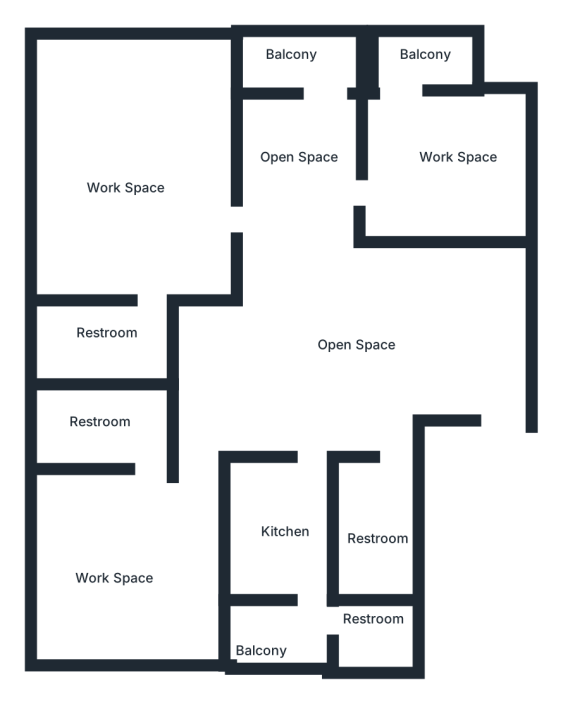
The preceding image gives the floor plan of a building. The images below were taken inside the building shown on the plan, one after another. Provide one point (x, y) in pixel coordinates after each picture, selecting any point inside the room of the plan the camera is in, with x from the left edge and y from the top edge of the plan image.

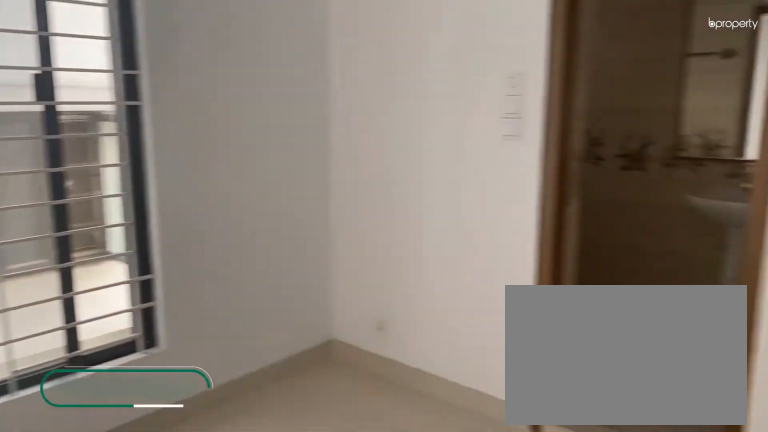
(132, 549)
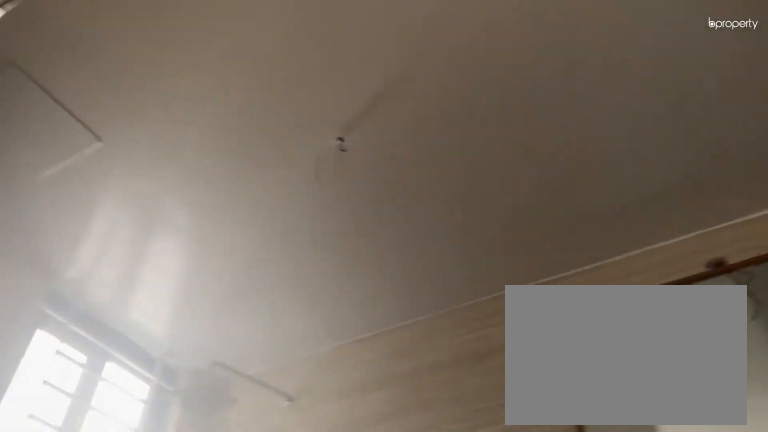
(109, 427)
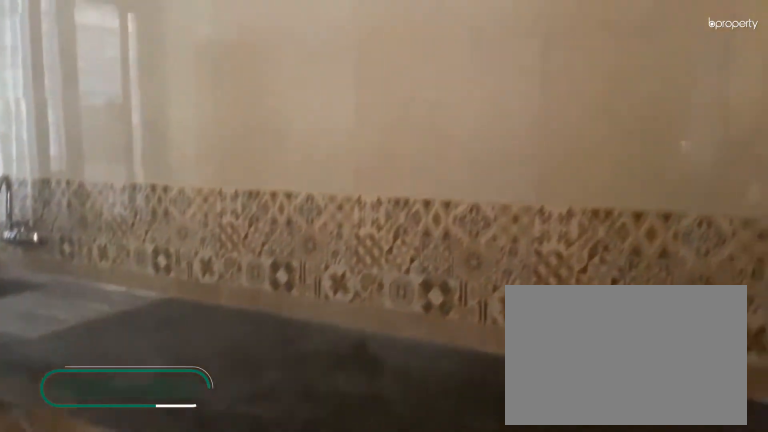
(288, 530)
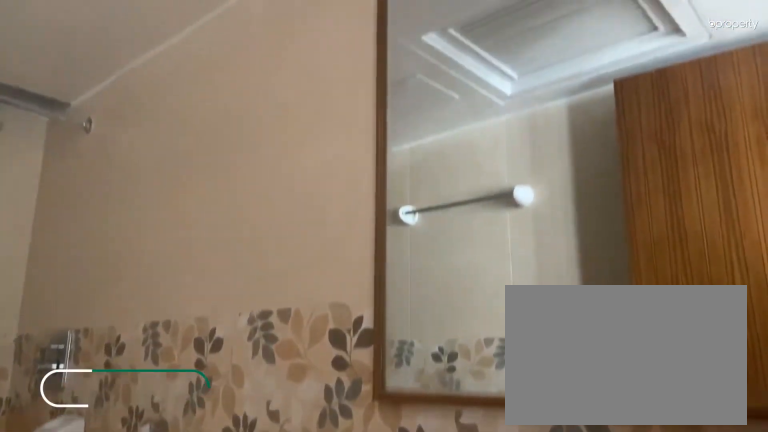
(379, 544)
